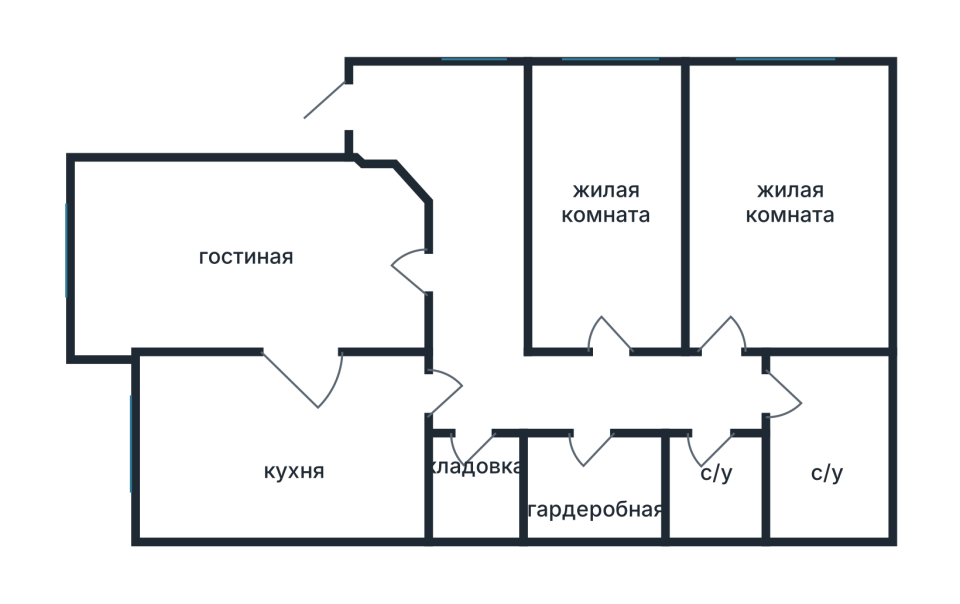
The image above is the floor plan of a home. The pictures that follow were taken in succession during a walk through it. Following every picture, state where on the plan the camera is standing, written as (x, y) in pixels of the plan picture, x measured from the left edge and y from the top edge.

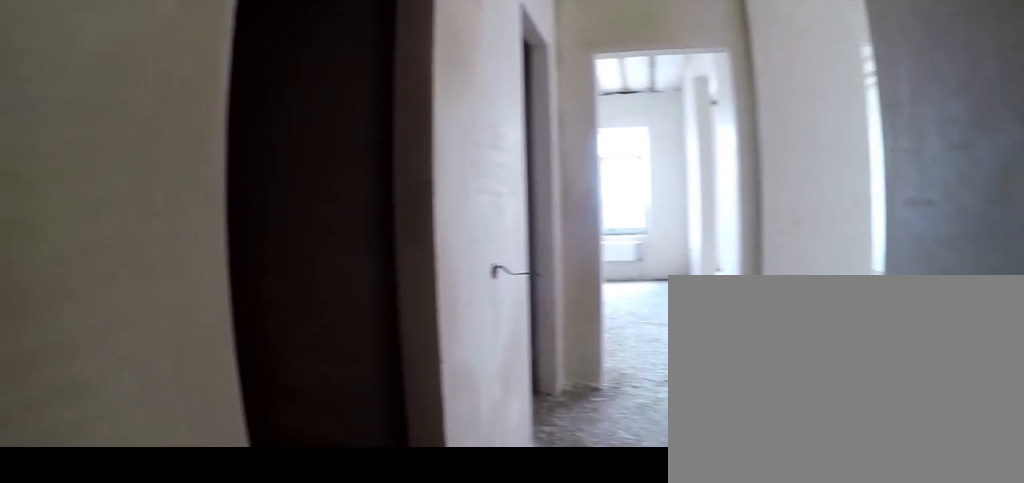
(549, 394)
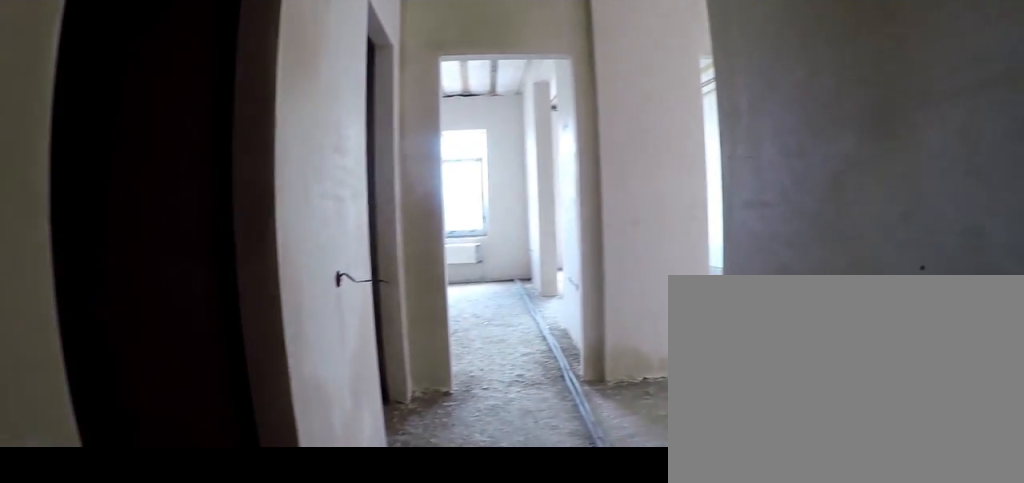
(513, 380)
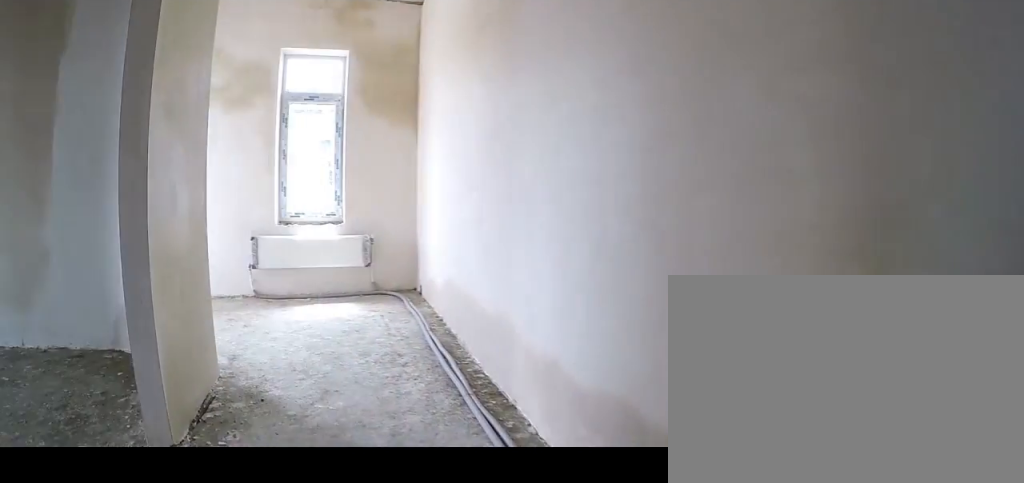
(484, 326)
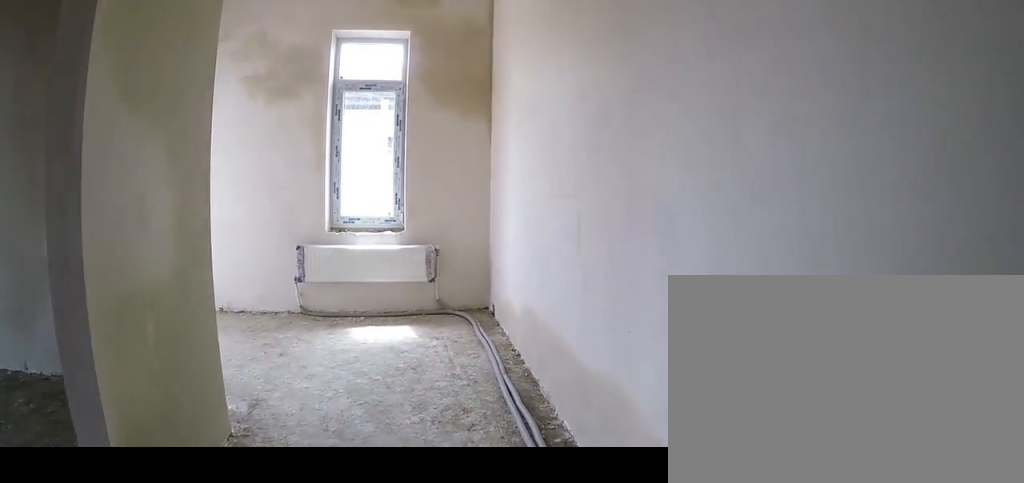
(475, 286)
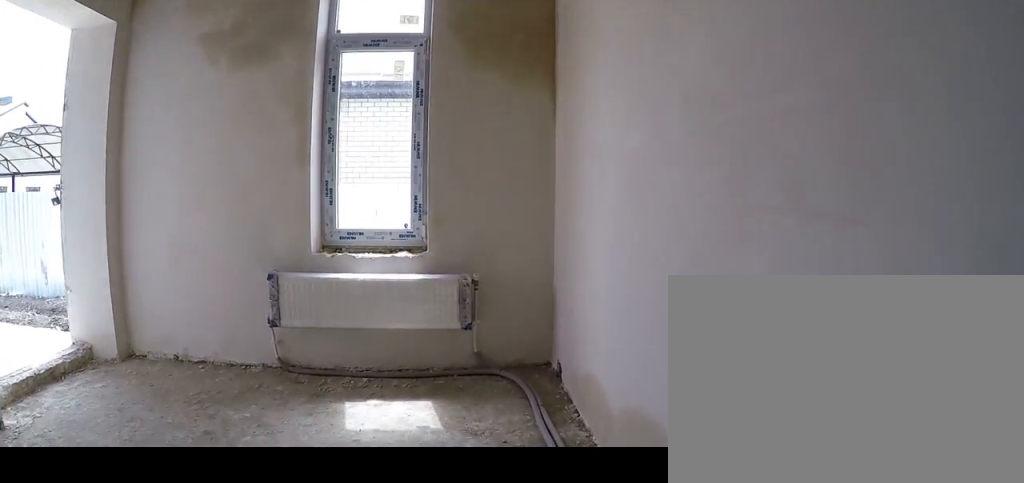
(469, 224)
